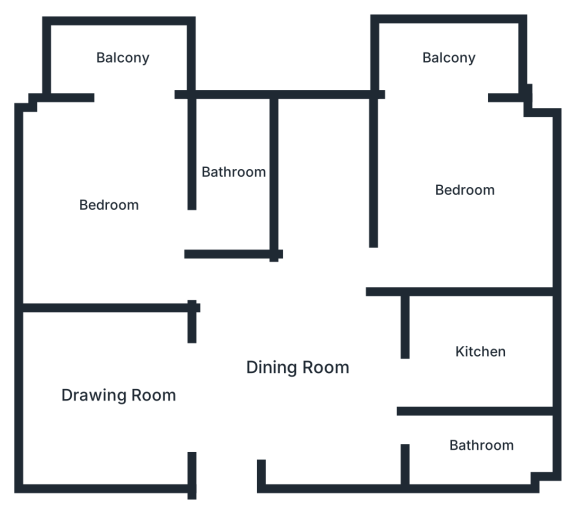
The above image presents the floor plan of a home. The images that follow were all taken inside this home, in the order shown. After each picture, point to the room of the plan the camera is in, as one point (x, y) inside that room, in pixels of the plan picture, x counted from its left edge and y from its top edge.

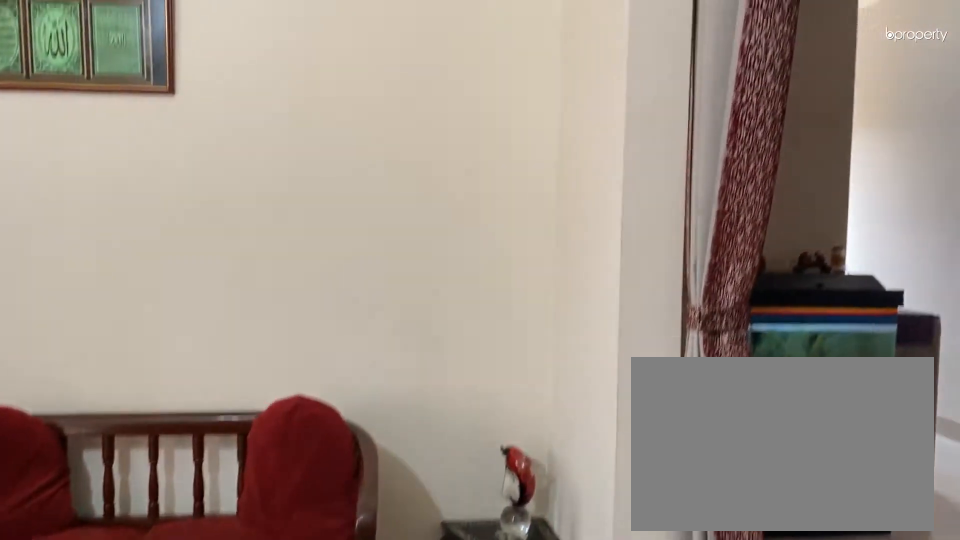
(115, 393)
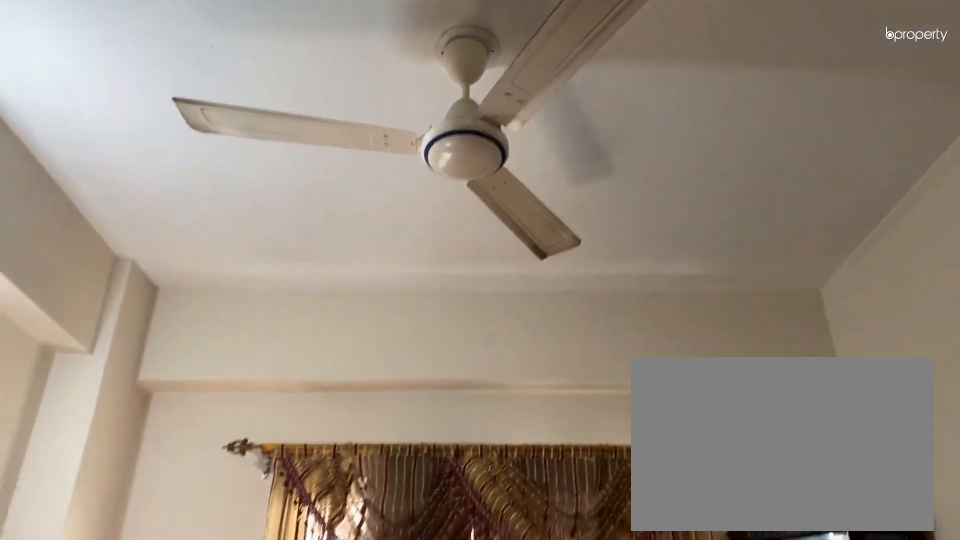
(115, 393)
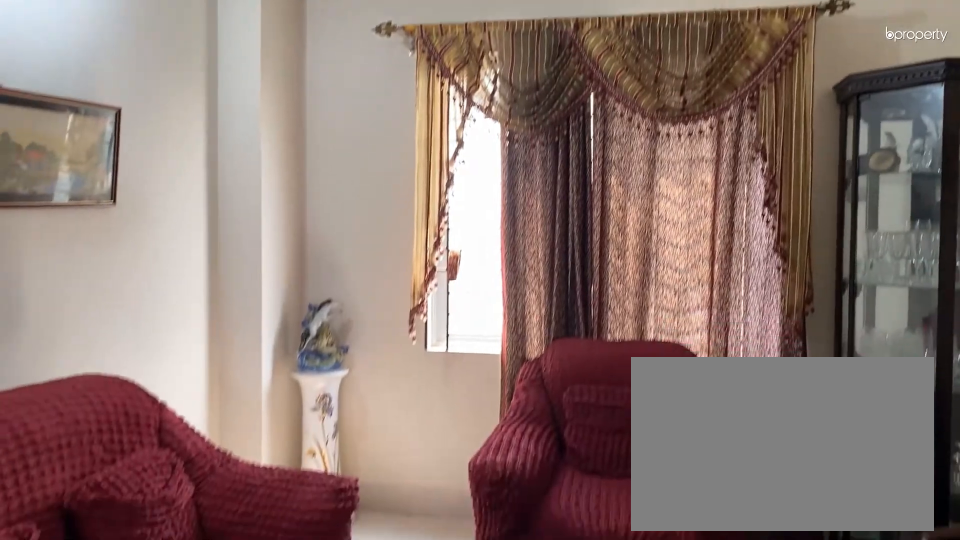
(116, 393)
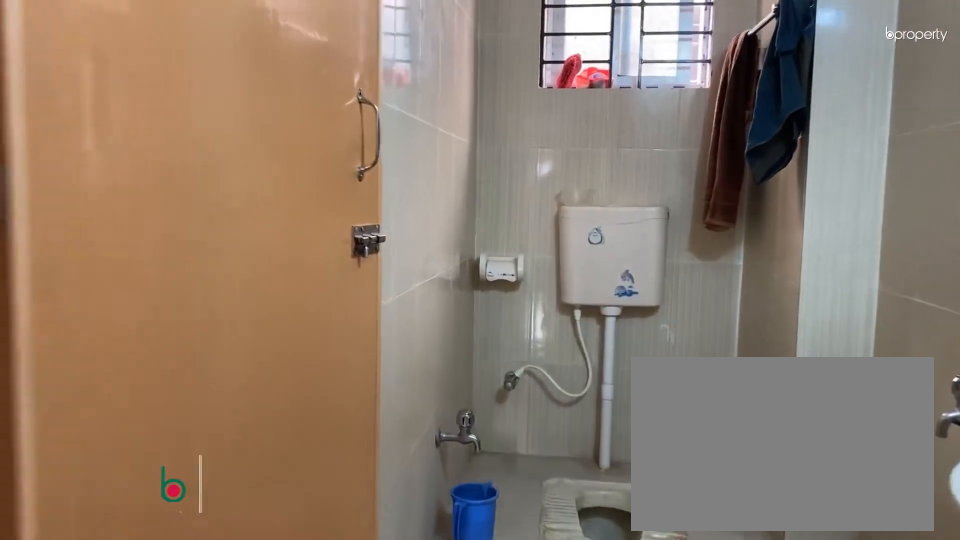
(481, 446)
